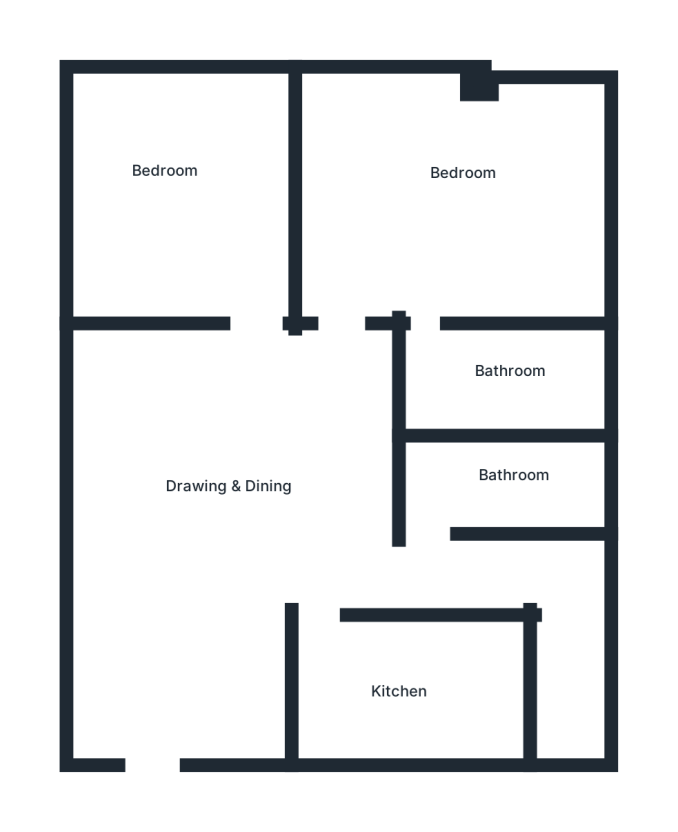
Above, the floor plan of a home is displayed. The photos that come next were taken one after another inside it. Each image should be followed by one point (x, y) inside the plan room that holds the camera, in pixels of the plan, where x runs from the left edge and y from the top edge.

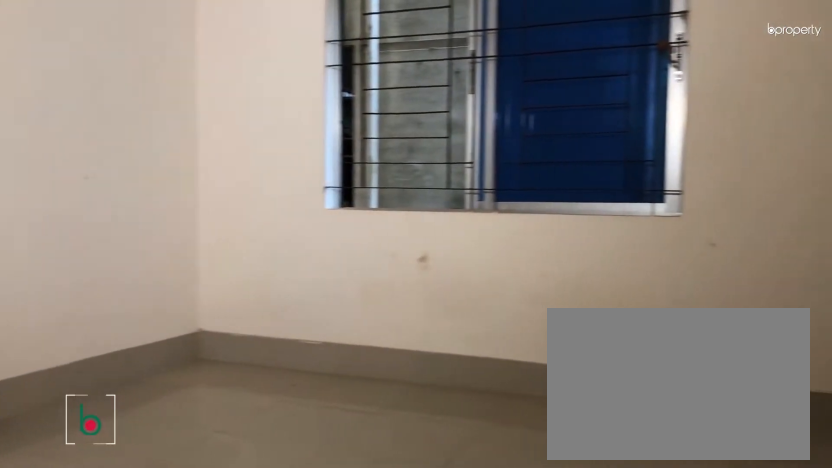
(441, 214)
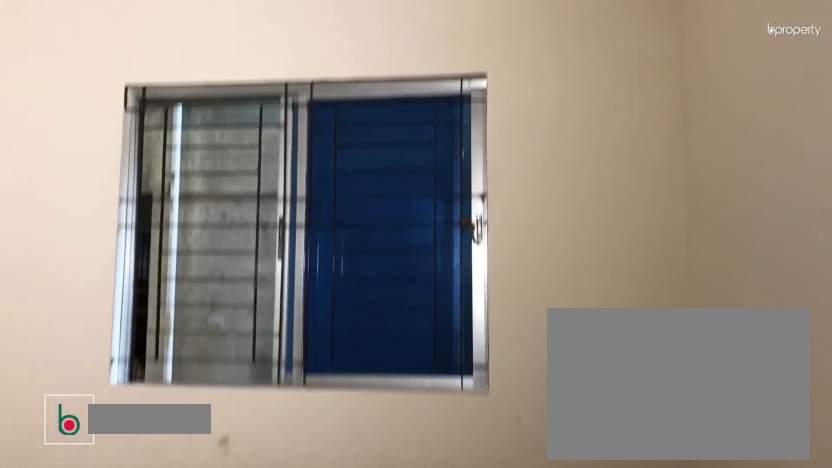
(441, 214)
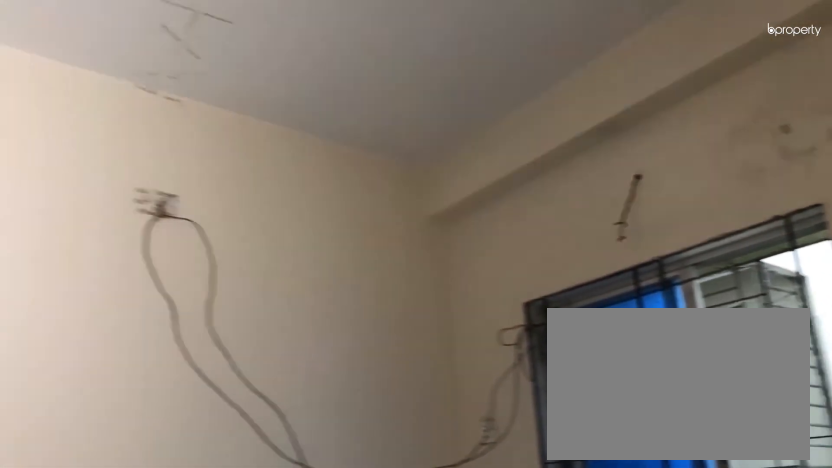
(441, 214)
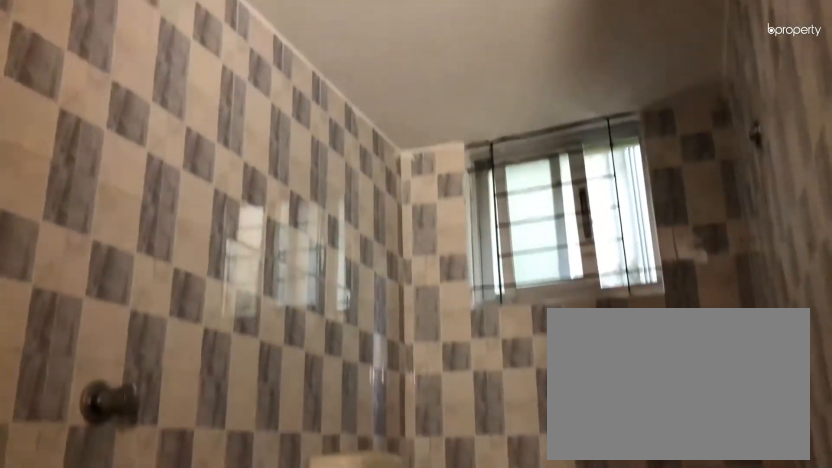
(475, 488)
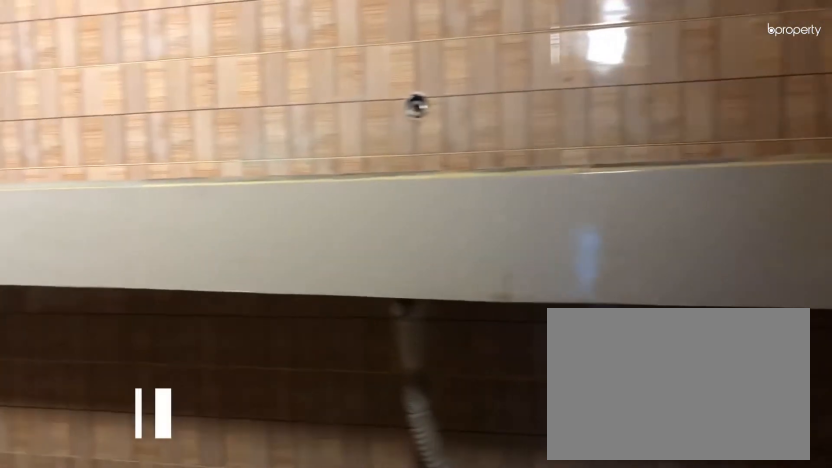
(413, 686)
